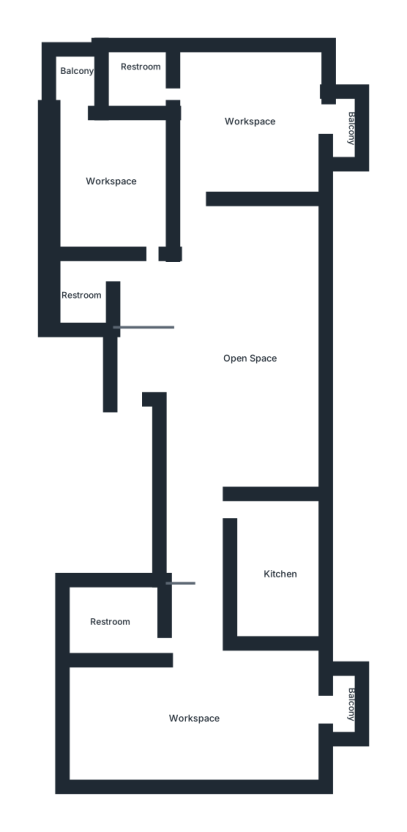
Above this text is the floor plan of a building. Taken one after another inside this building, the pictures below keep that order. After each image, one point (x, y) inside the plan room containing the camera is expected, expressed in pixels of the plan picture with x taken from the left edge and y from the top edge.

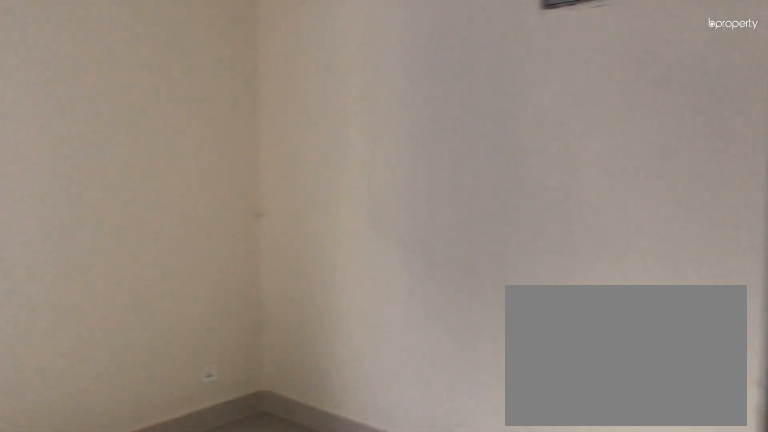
(241, 344)
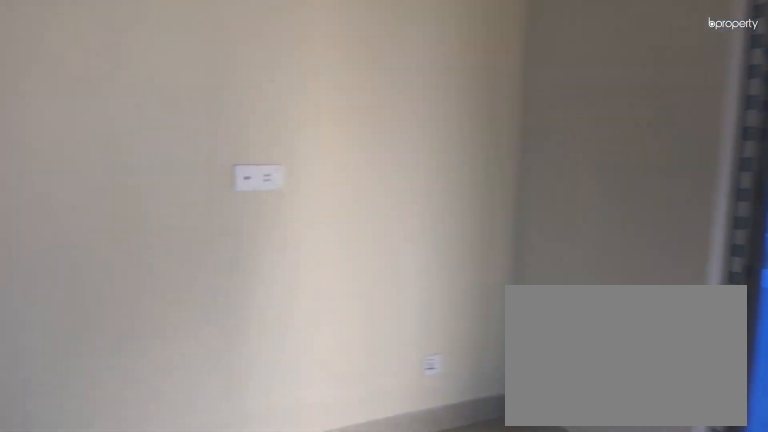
(196, 721)
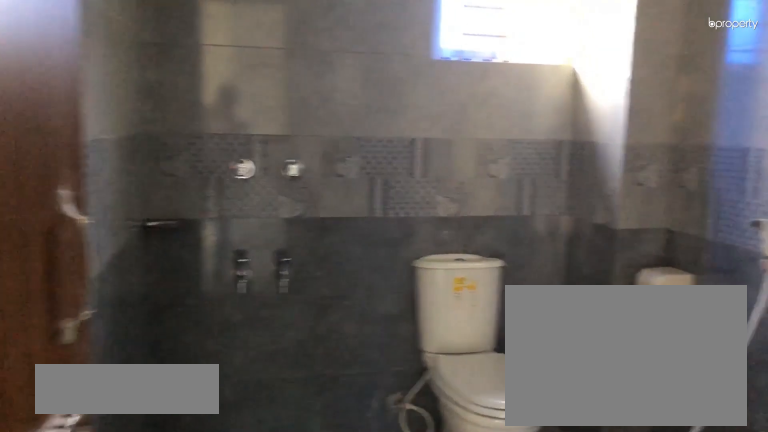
(111, 624)
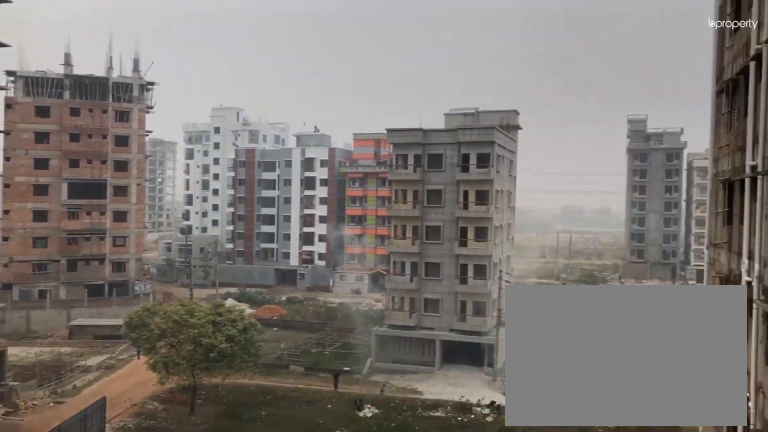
(340, 713)
